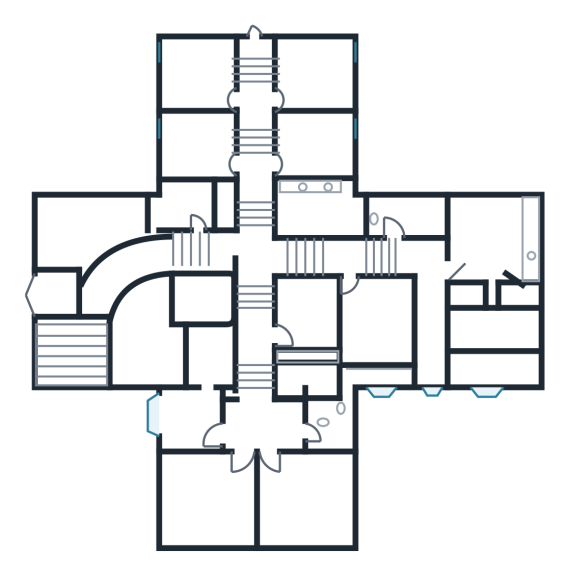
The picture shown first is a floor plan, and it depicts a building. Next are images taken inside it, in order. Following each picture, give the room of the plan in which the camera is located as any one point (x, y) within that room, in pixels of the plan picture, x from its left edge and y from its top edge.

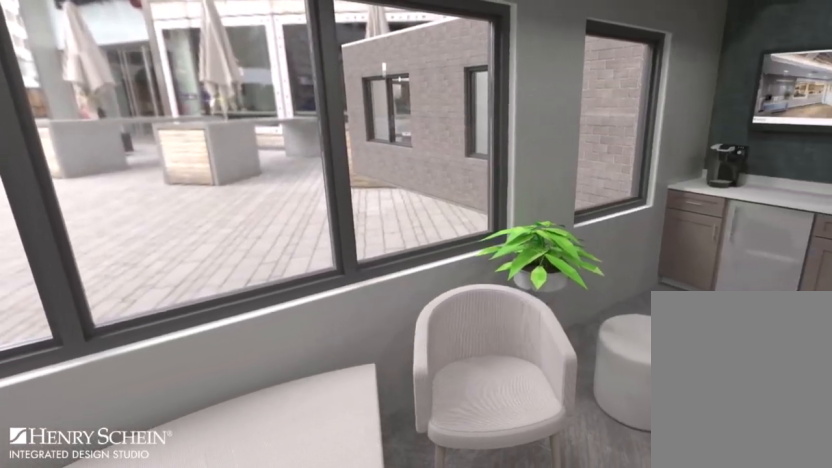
(103, 246)
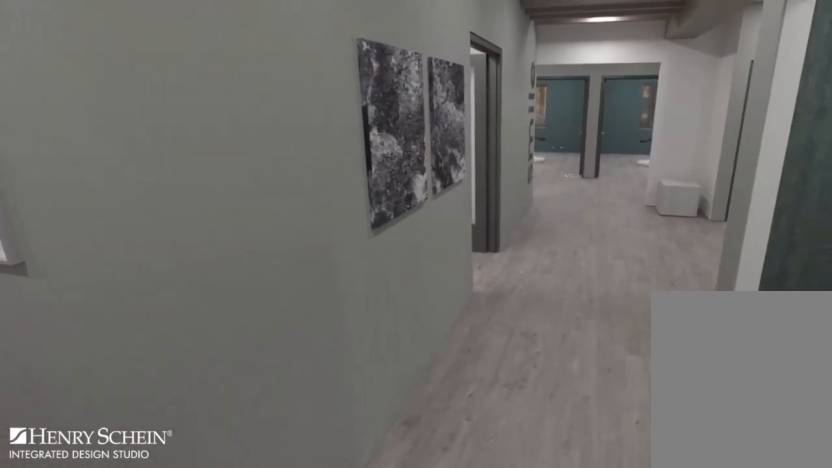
(258, 255)
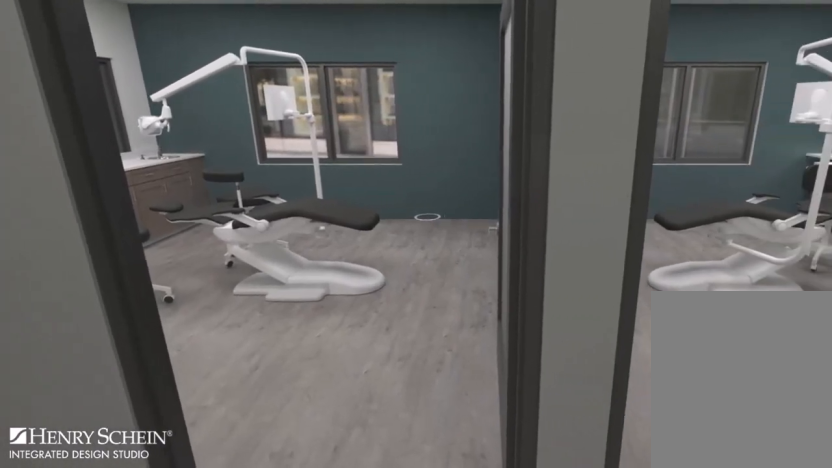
(264, 423)
